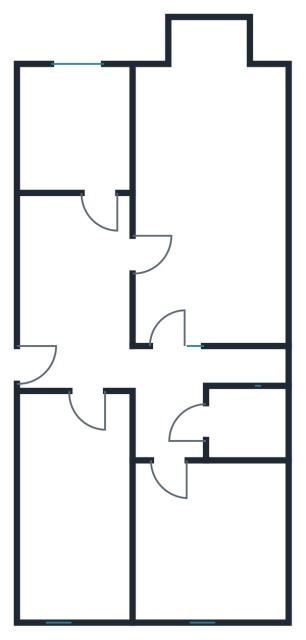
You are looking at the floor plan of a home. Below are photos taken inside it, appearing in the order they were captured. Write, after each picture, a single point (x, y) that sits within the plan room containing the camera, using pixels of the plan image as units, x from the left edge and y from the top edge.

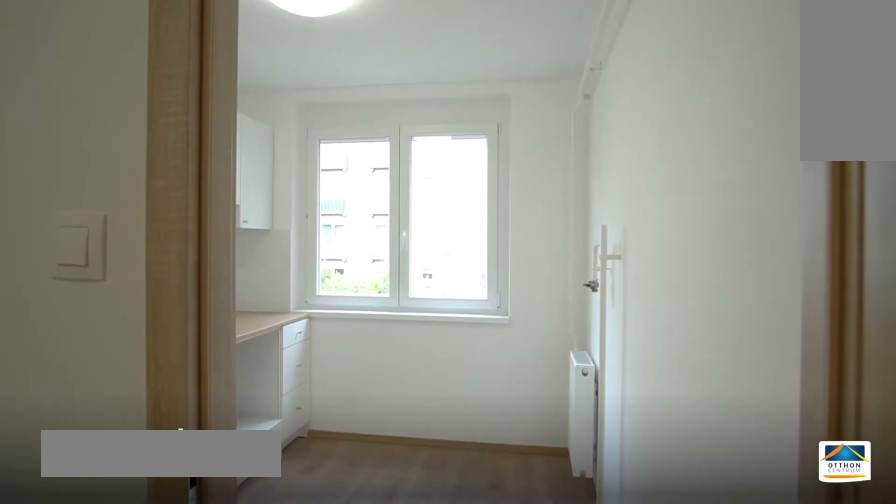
(80, 129)
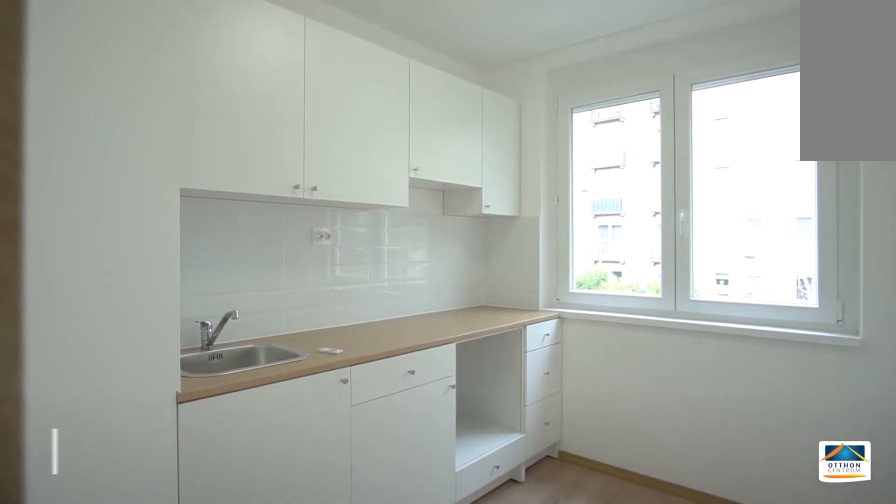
(80, 130)
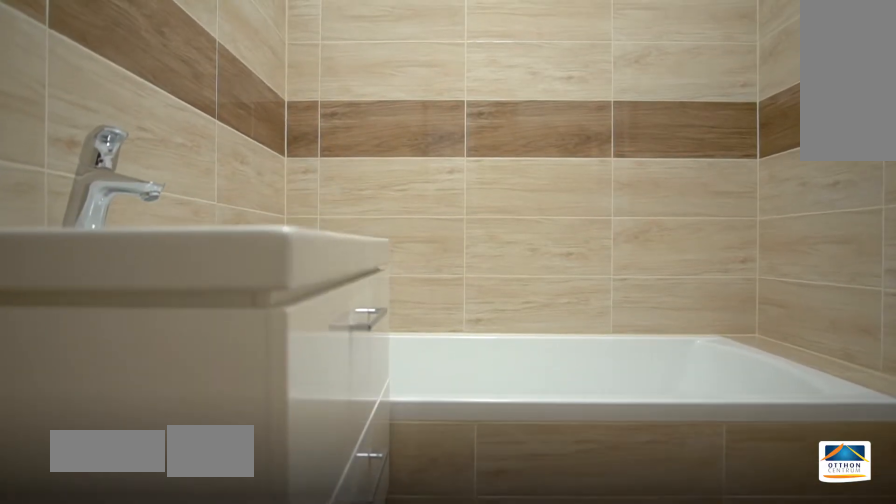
(253, 427)
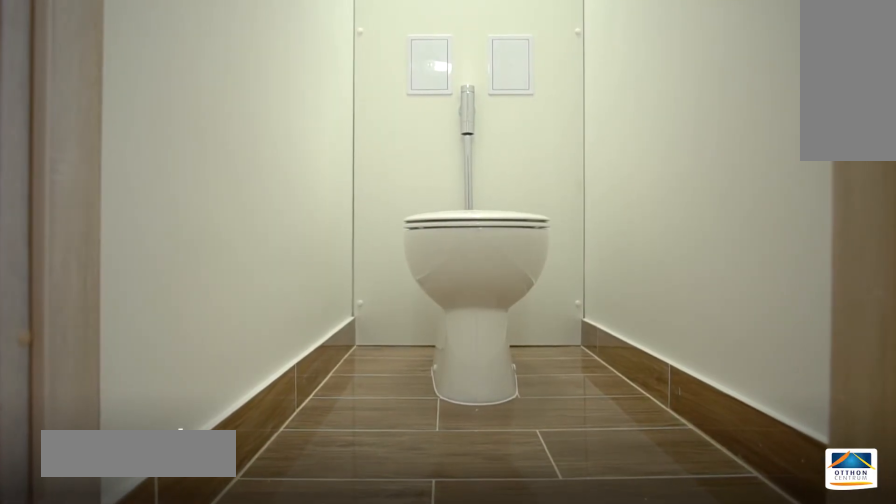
(253, 366)
